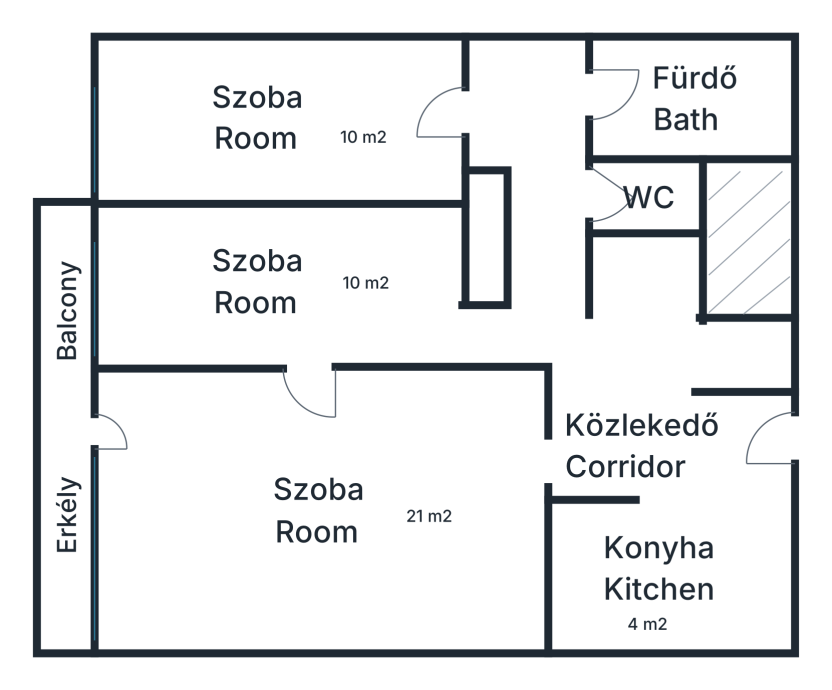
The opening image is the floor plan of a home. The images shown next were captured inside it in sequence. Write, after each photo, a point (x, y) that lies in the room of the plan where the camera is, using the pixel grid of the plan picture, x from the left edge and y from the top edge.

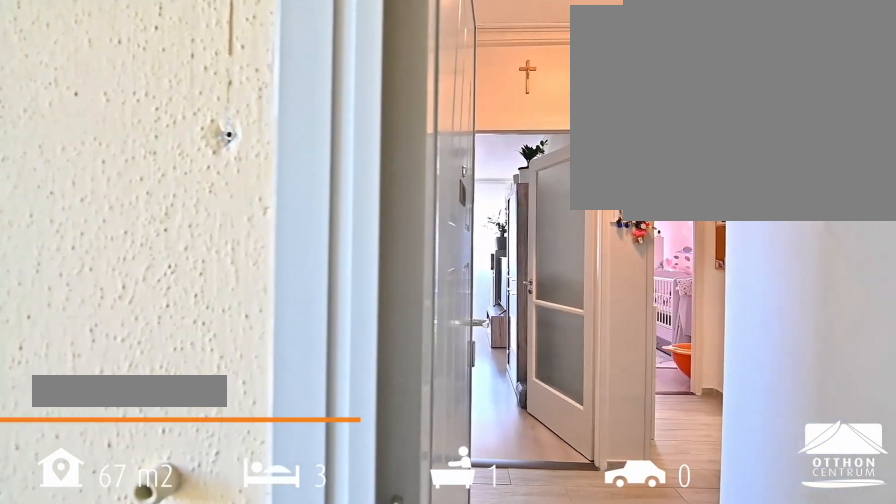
(654, 447)
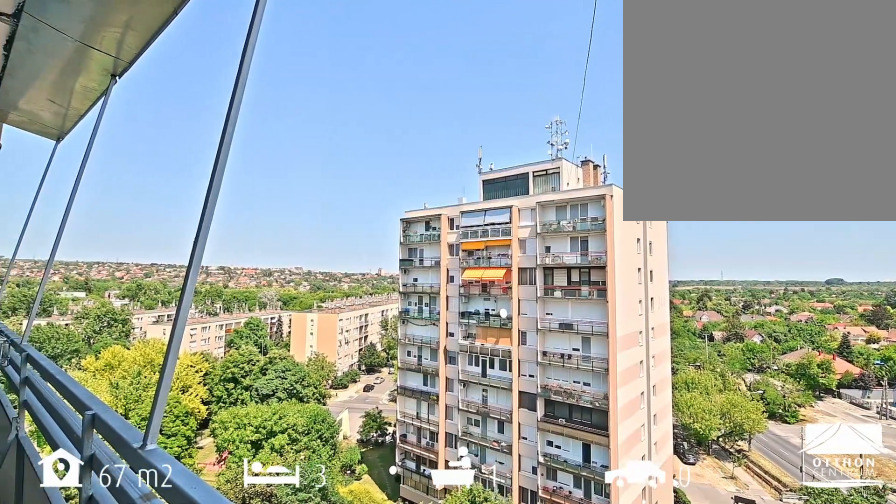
(65, 421)
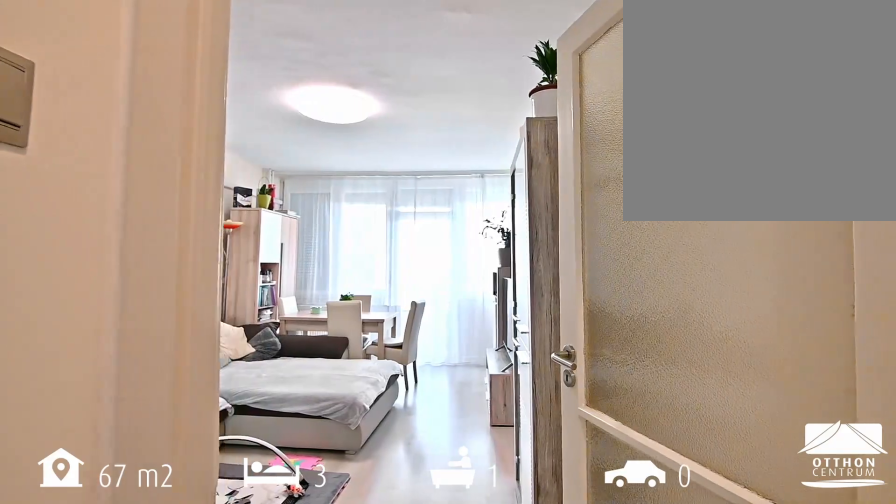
(573, 459)
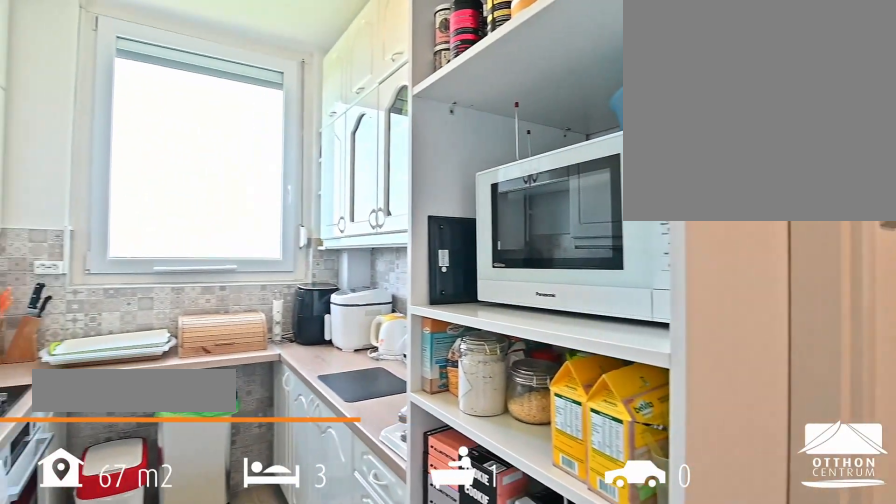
(661, 567)
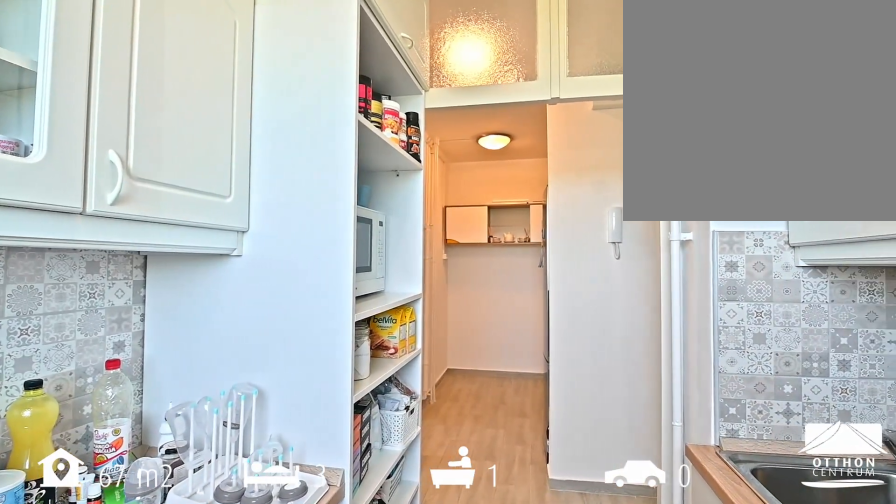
(661, 567)
